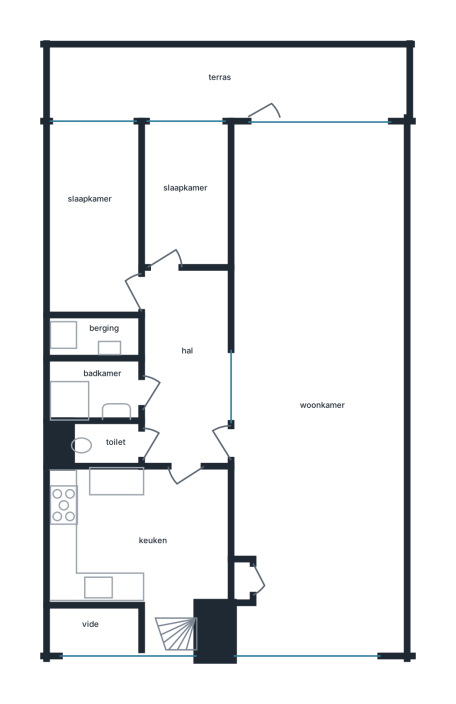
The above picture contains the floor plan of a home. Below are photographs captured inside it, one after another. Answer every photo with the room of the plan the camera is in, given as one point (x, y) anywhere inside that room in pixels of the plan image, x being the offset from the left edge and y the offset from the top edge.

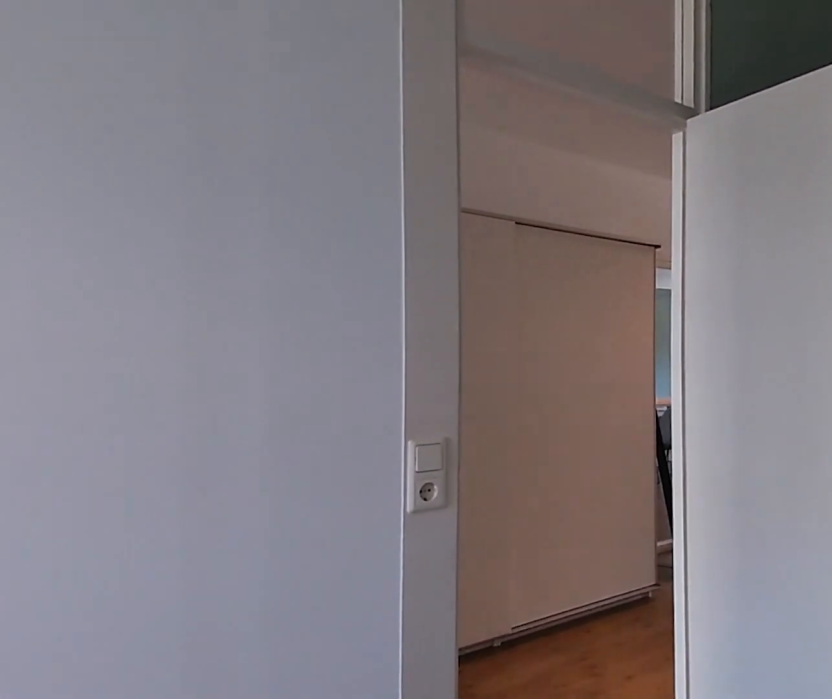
(96, 220)
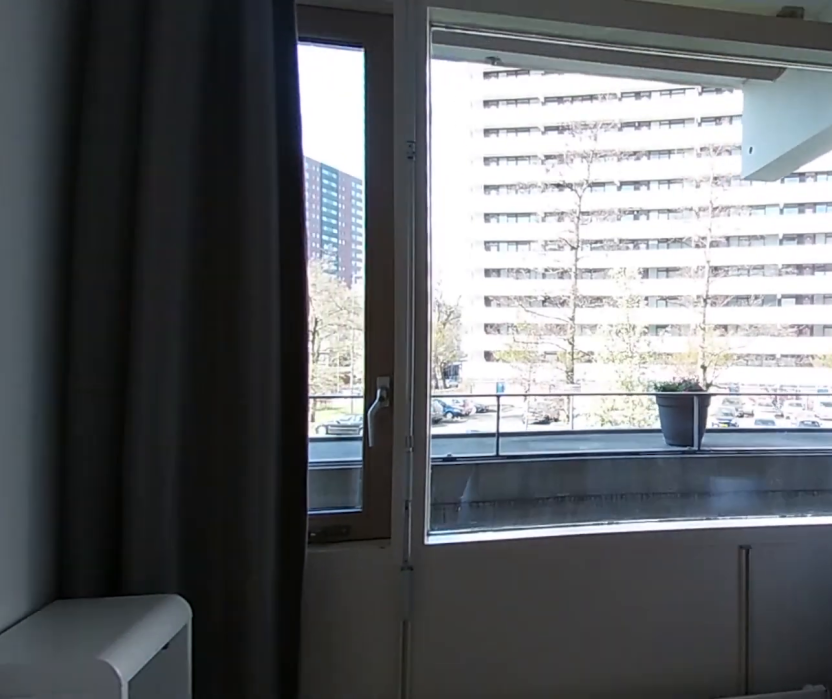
(185, 196)
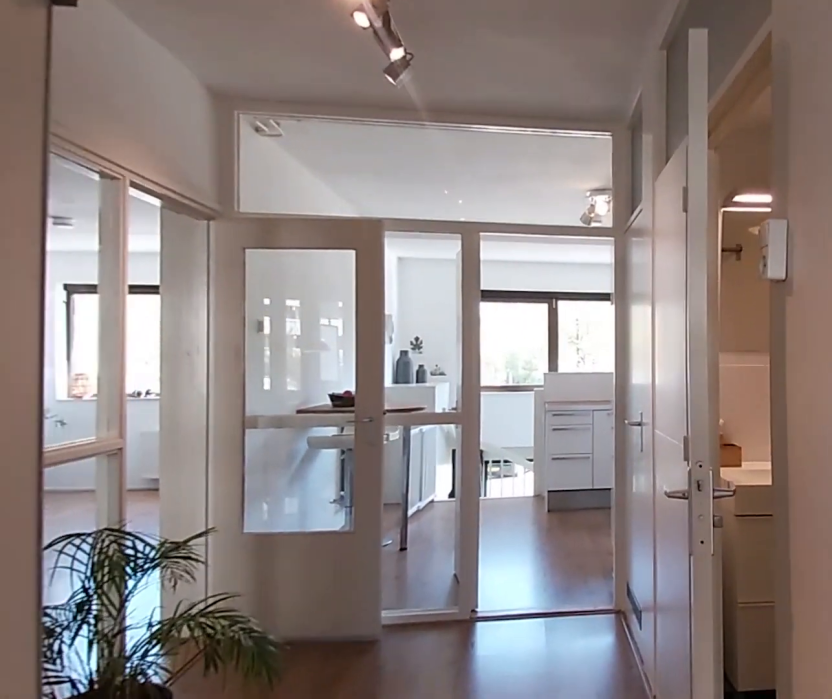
(186, 367)
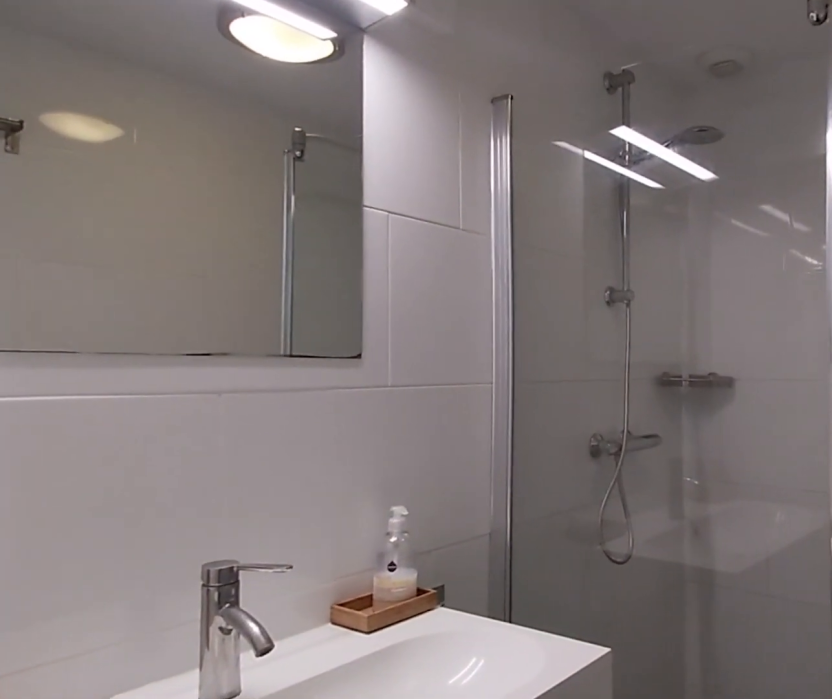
(97, 390)
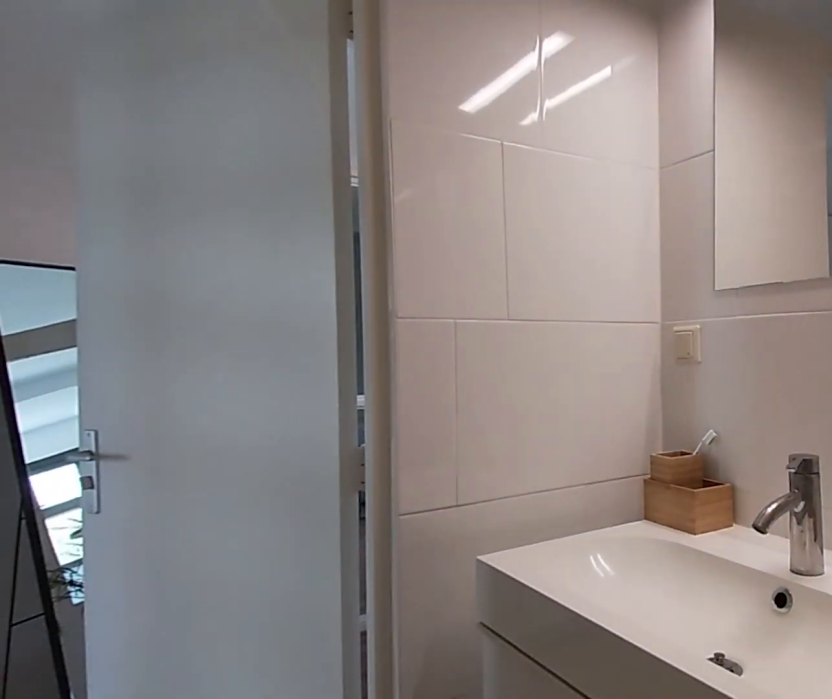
(97, 390)
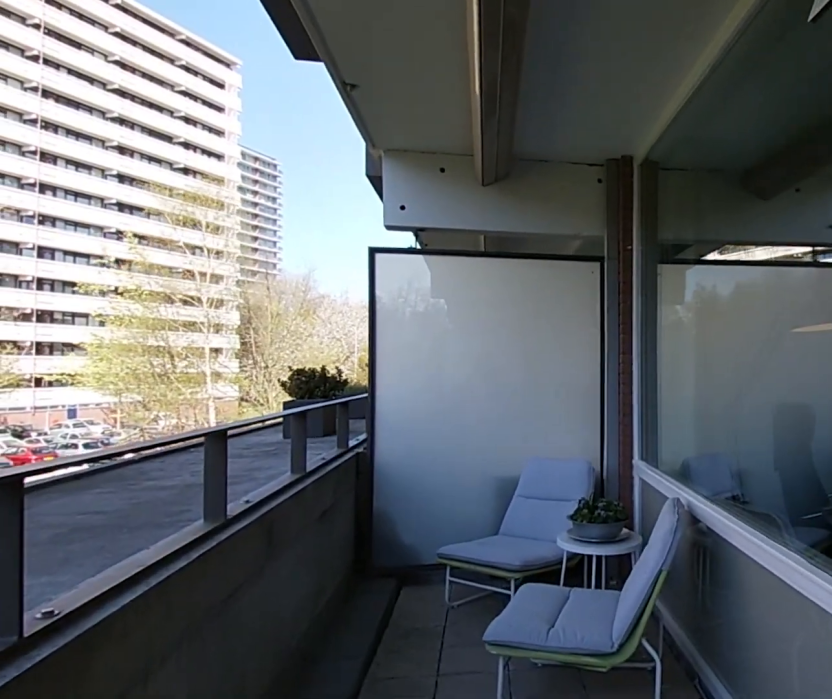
(228, 81)
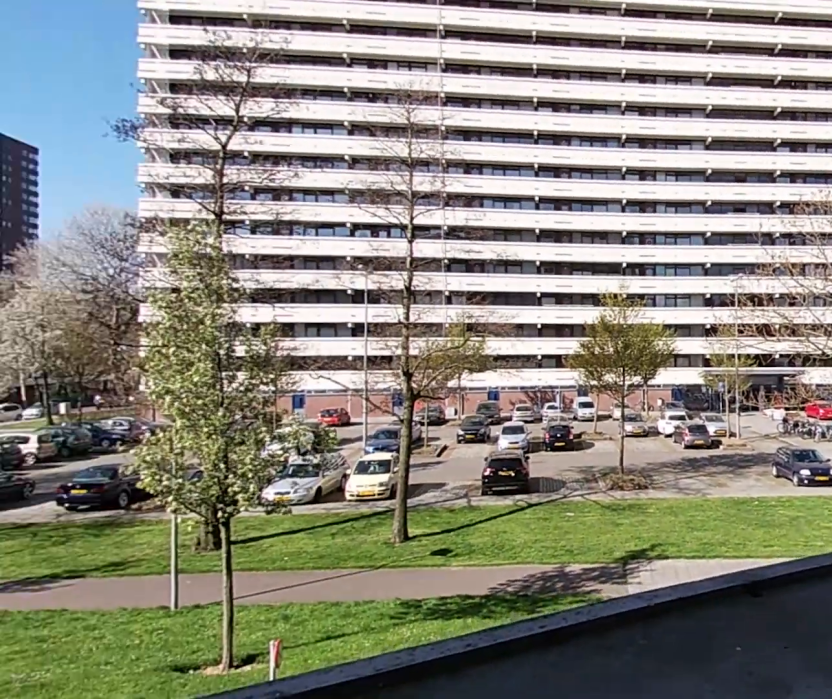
(228, 81)
